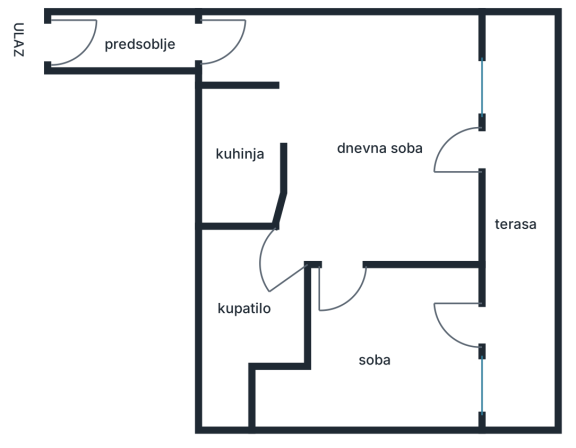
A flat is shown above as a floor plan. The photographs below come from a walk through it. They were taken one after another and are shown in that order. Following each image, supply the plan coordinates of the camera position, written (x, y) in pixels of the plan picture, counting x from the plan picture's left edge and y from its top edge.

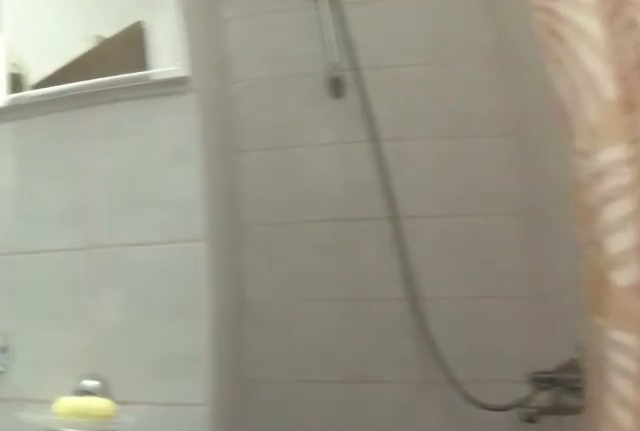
(240, 299)
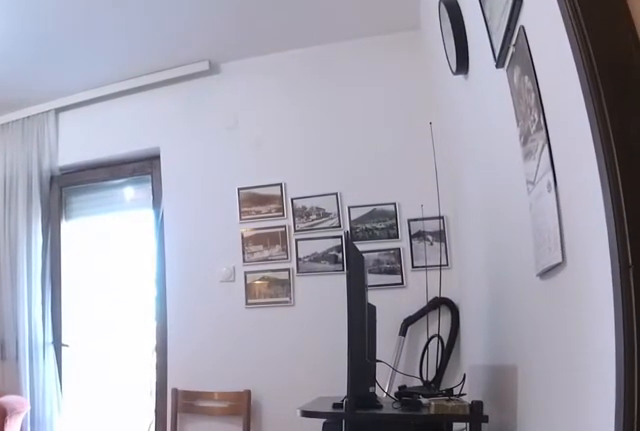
(299, 234)
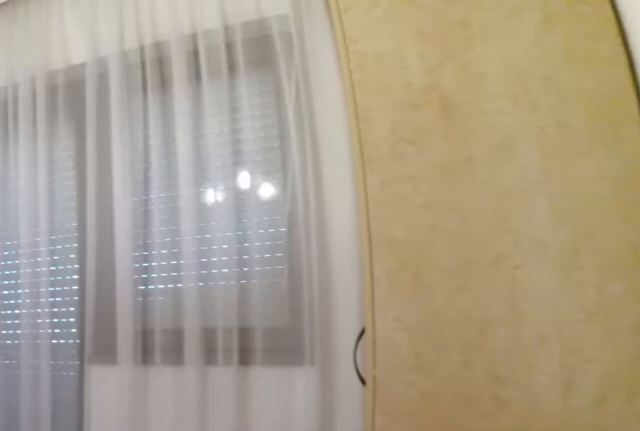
(324, 334)
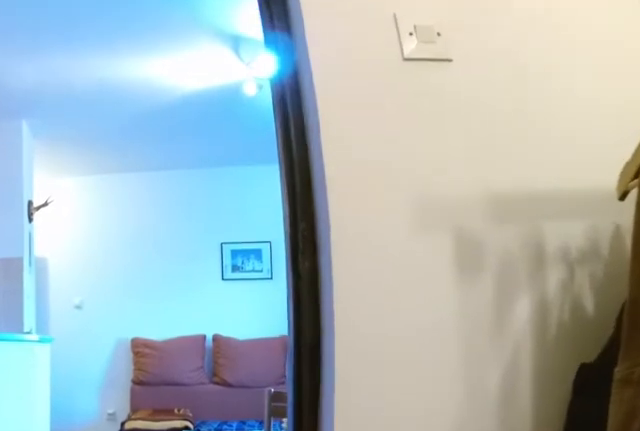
(339, 315)
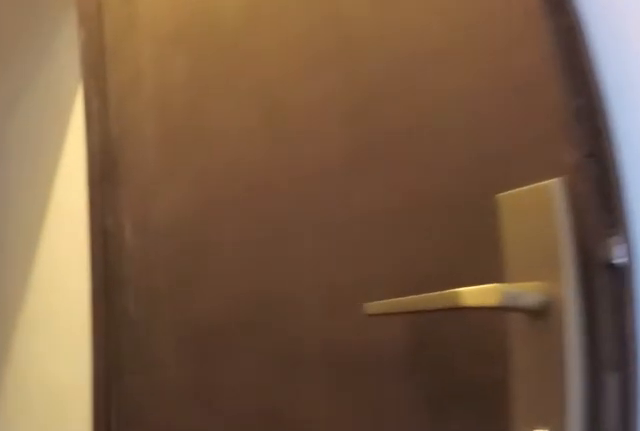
(270, 59)
